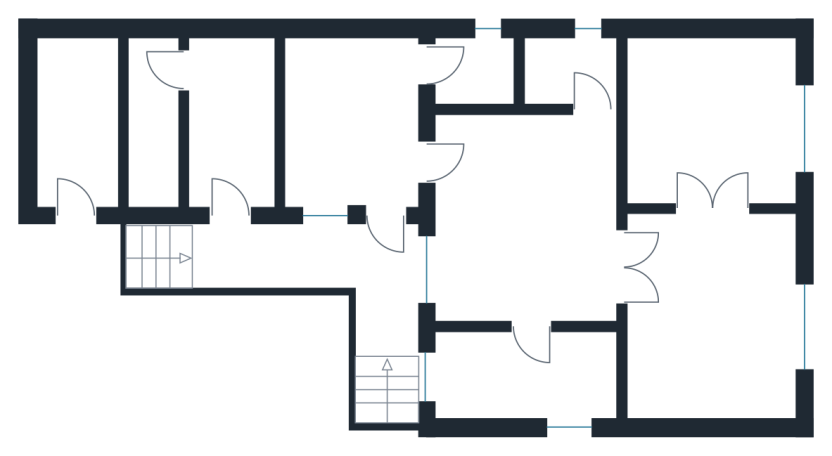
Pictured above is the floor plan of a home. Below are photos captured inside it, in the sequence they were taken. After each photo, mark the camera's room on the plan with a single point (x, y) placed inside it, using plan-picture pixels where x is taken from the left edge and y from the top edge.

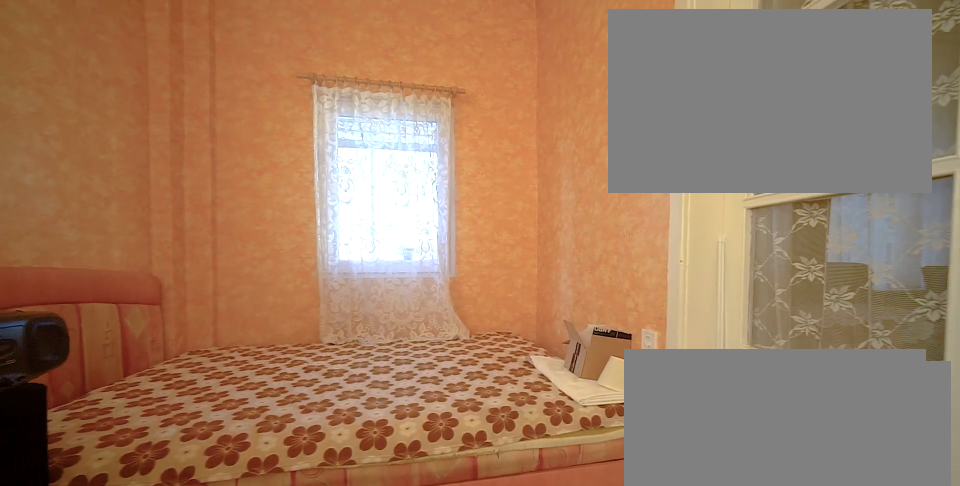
(529, 382)
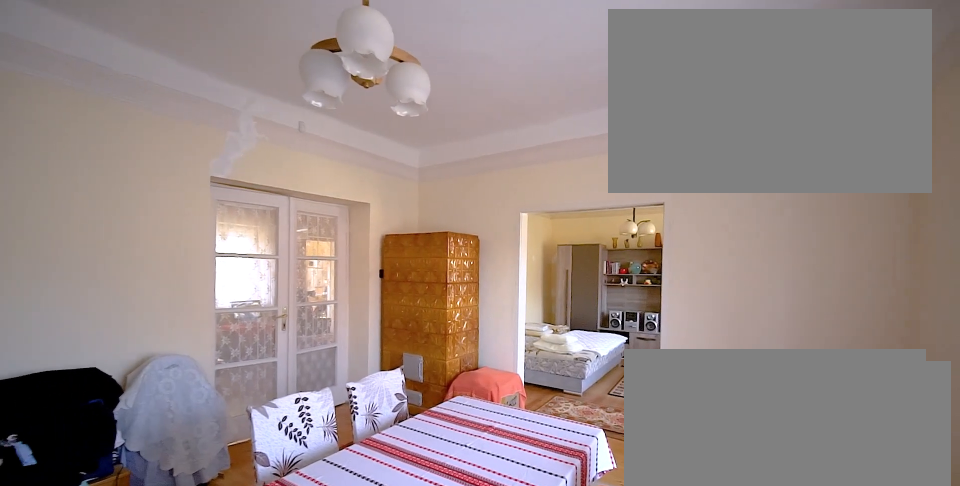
(713, 321)
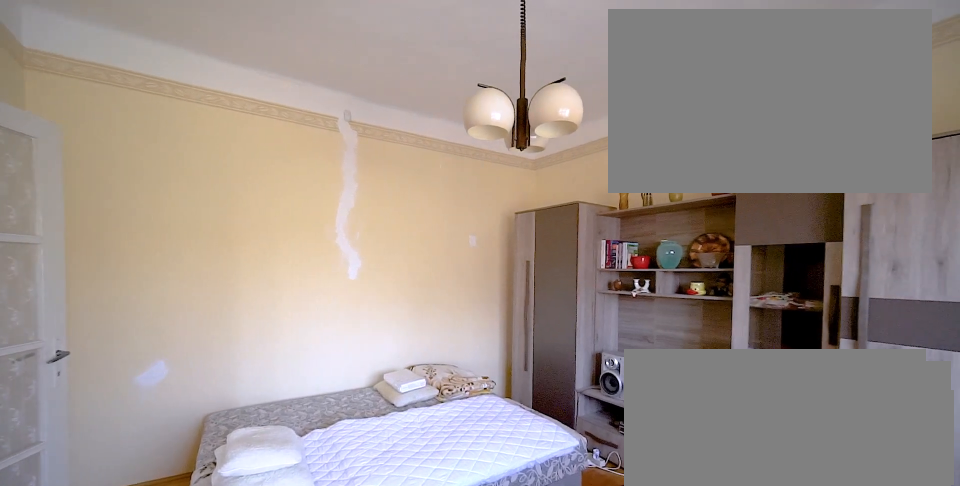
(713, 123)
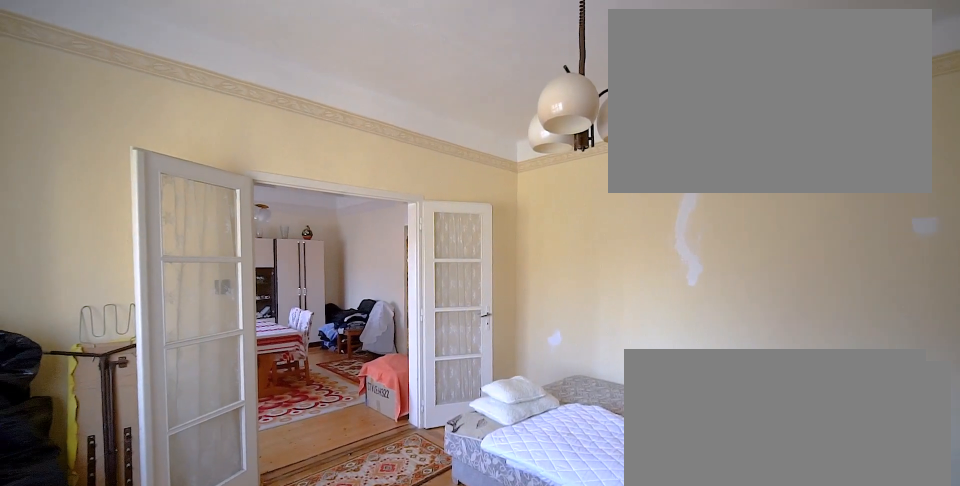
(714, 123)
